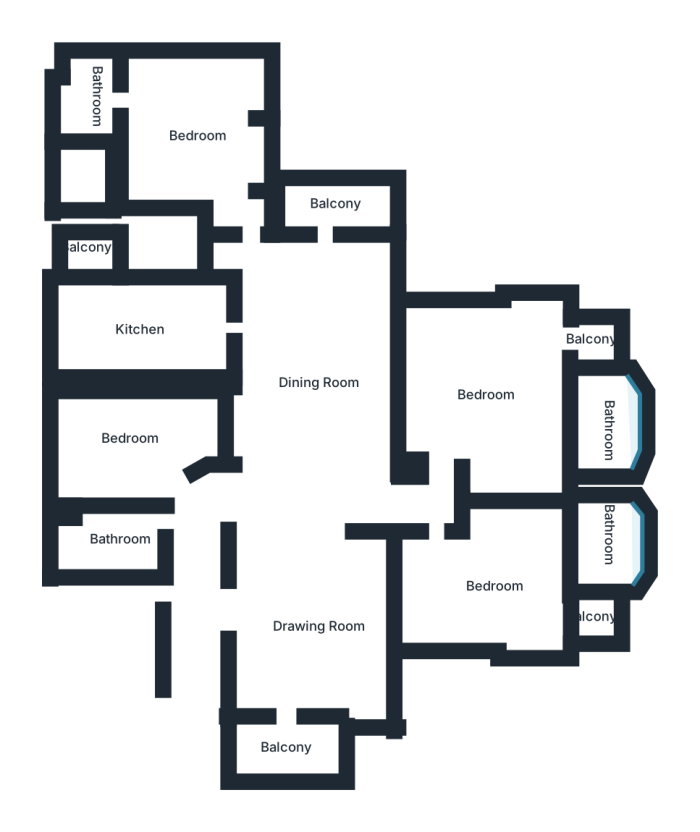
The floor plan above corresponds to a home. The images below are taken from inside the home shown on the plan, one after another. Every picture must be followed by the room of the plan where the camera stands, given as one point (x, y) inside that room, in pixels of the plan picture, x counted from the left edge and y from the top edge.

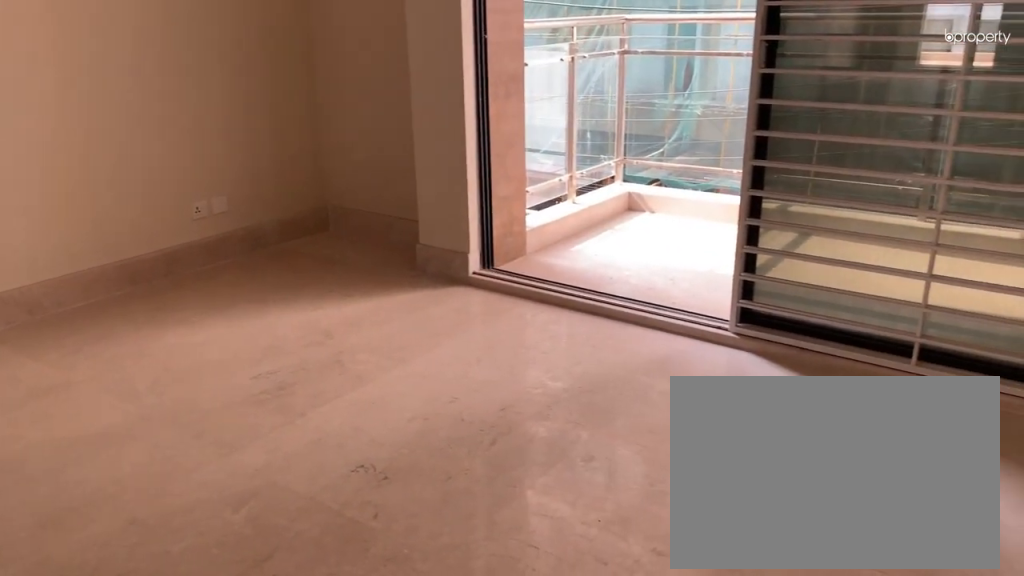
(313, 629)
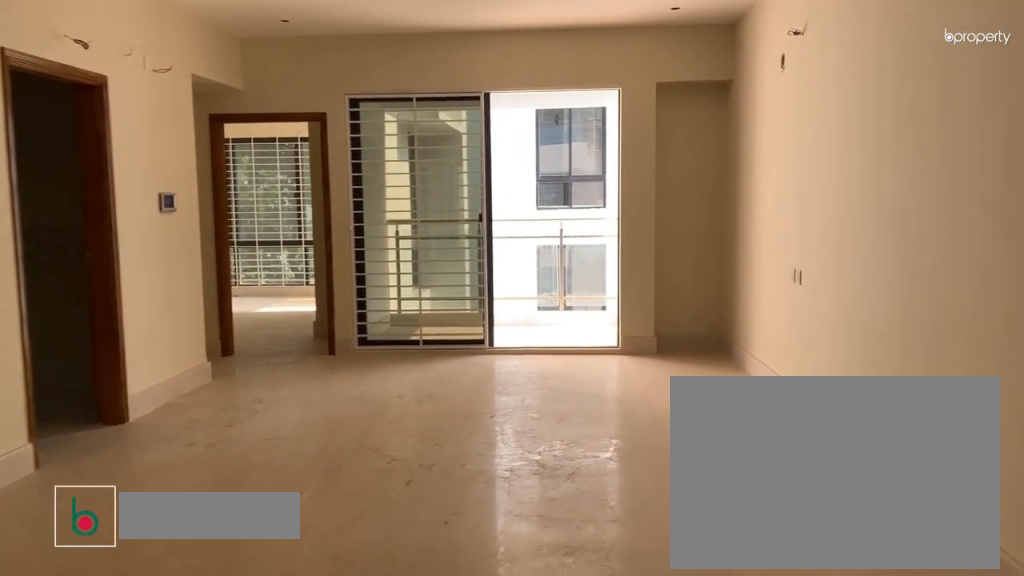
(316, 384)
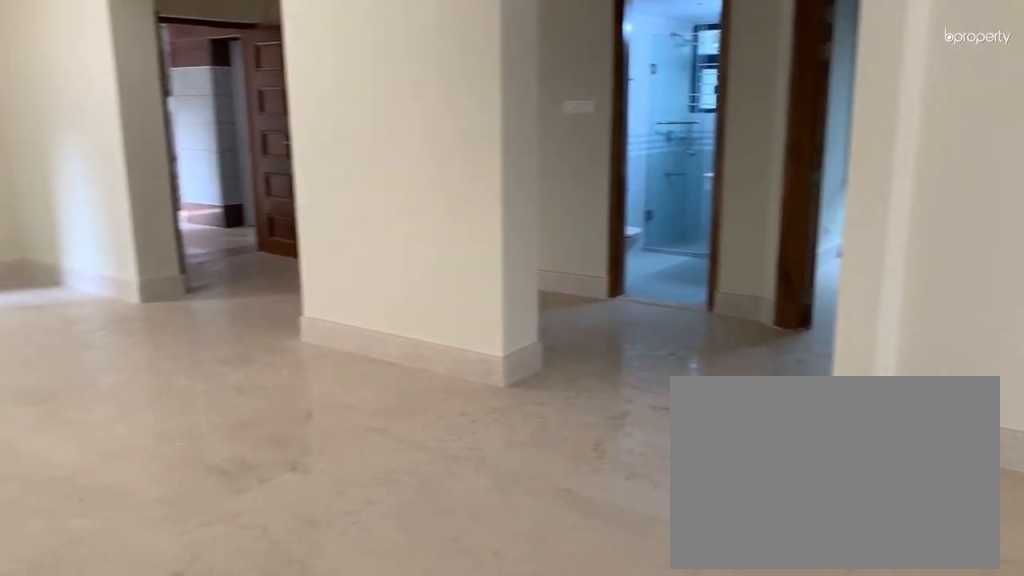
(316, 384)
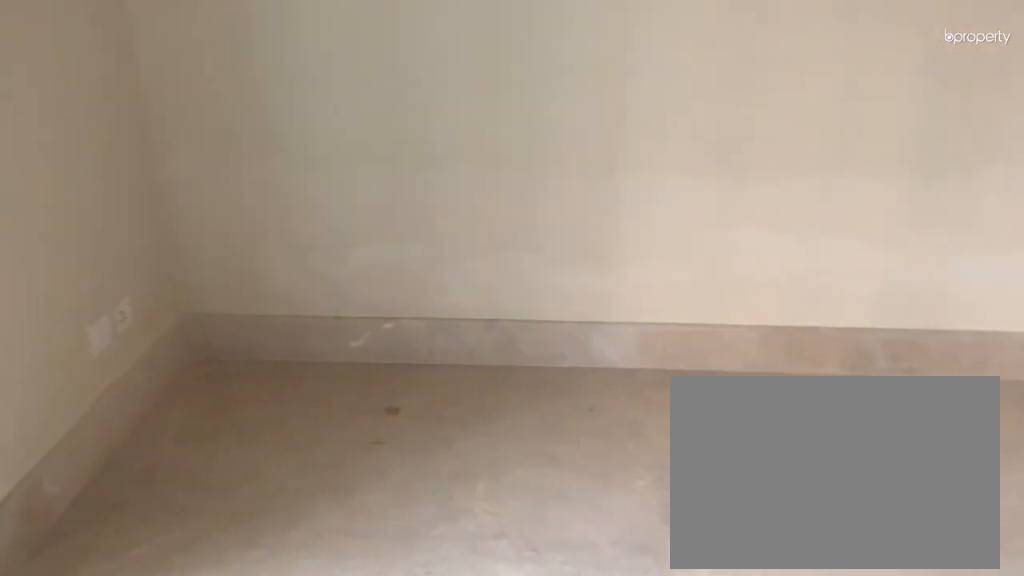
(130, 437)
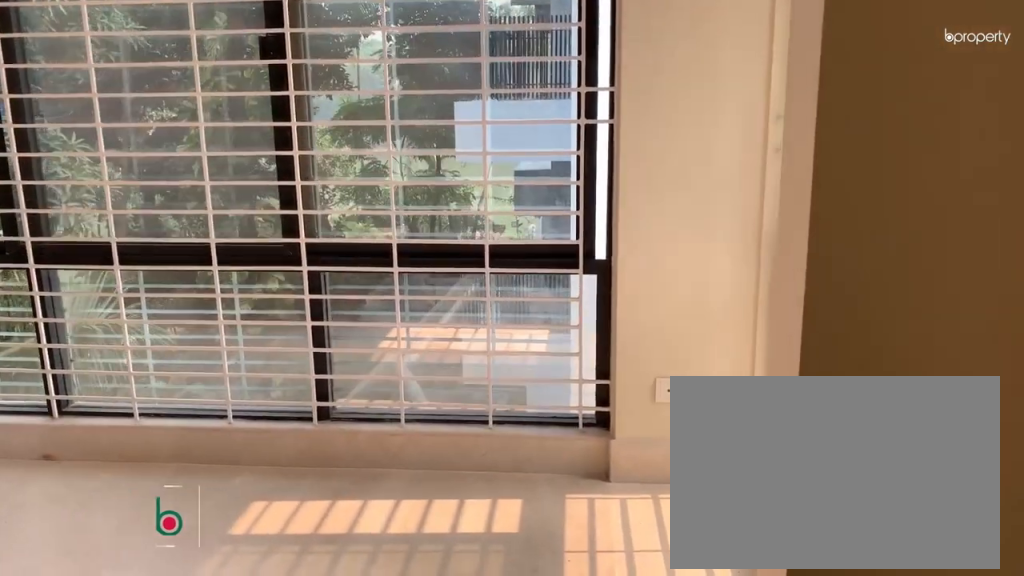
(199, 135)
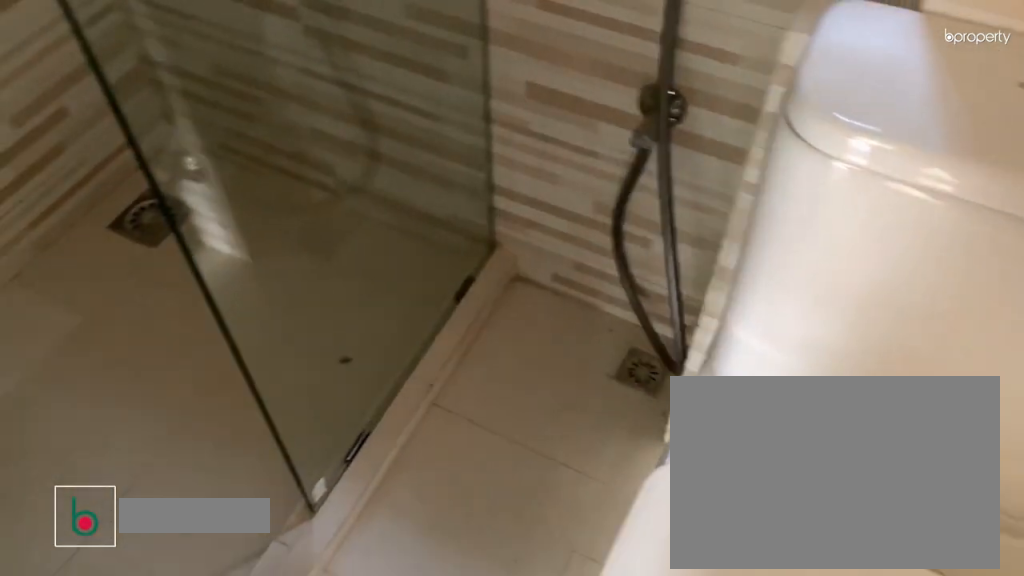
(94, 92)
